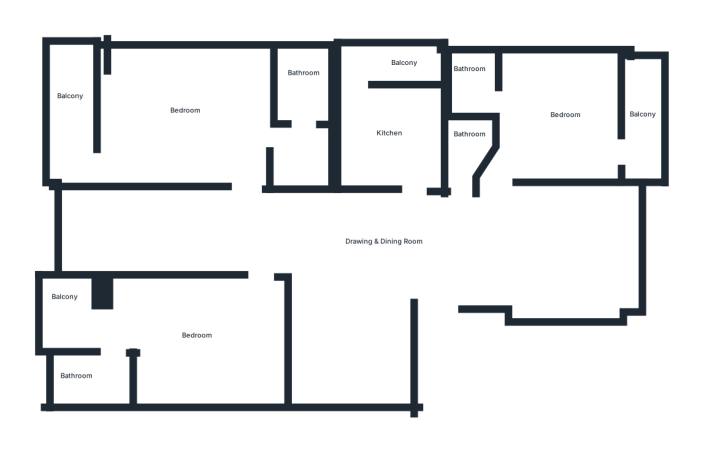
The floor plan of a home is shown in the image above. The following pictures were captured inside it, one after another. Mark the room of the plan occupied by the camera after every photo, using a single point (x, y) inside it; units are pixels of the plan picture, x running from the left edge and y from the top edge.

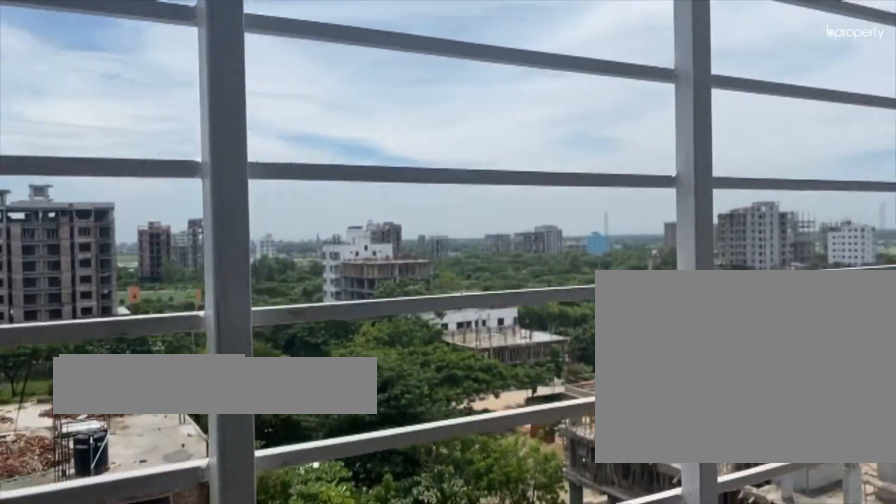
(62, 299)
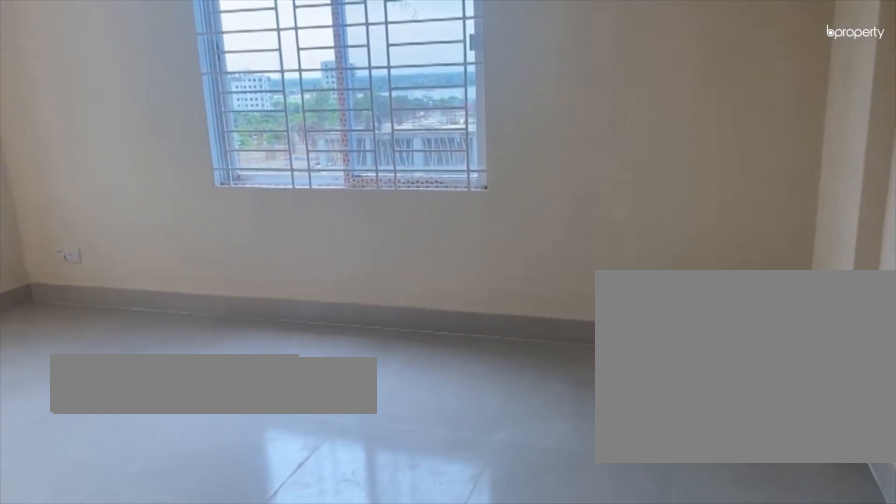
(186, 120)
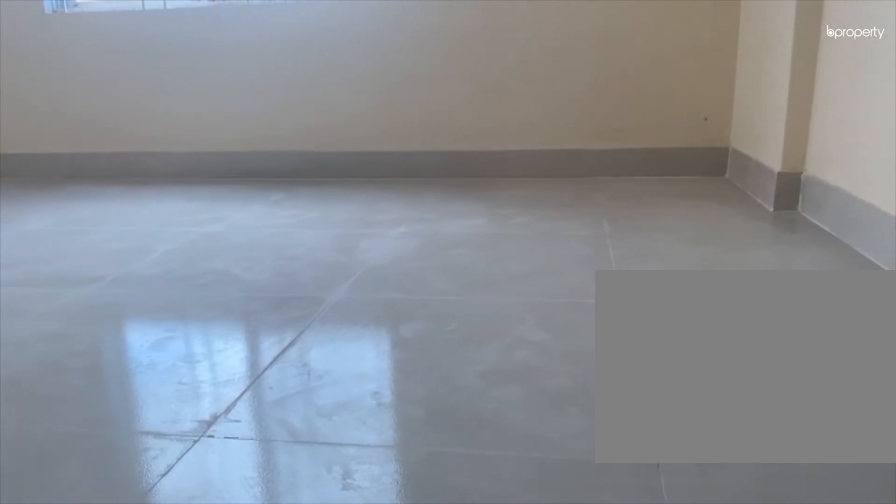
(186, 120)
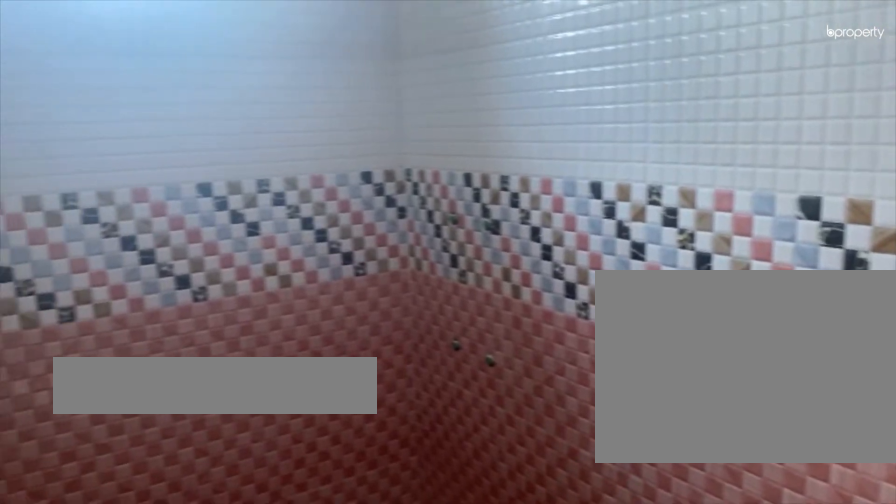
(302, 117)
